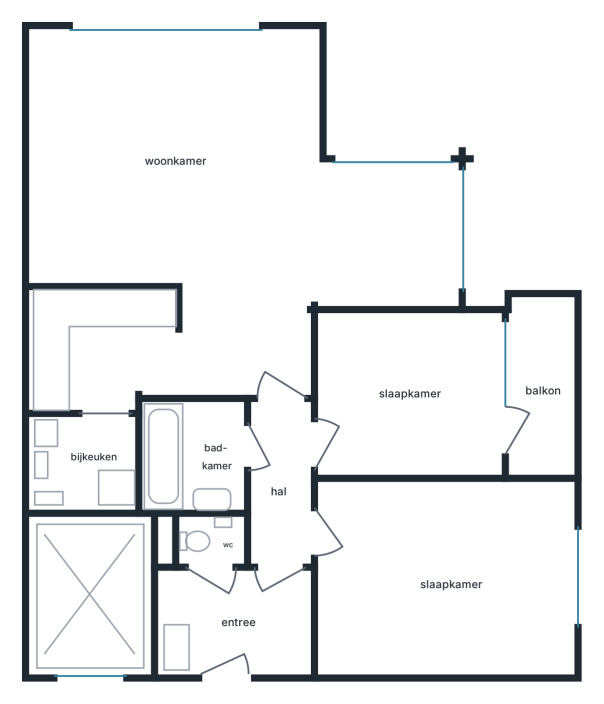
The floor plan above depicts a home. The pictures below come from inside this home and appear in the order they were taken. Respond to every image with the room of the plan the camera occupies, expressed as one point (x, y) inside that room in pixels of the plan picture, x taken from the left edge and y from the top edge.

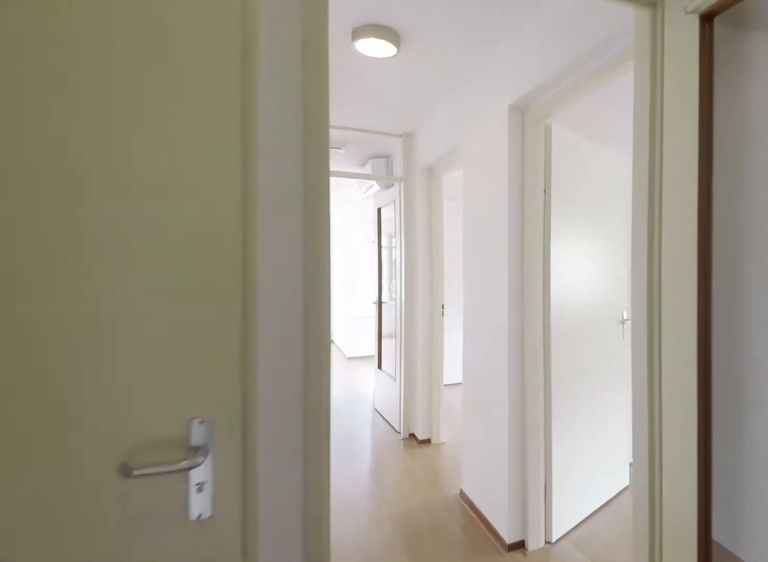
(259, 562)
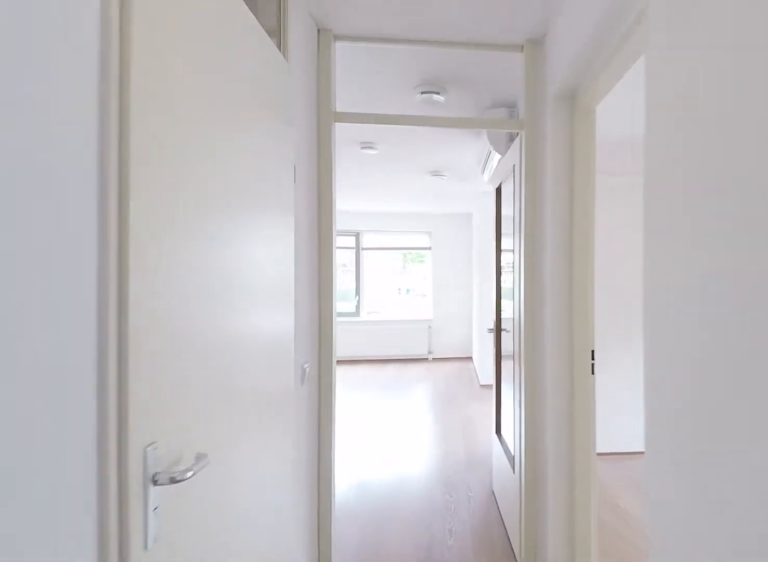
(259, 562)
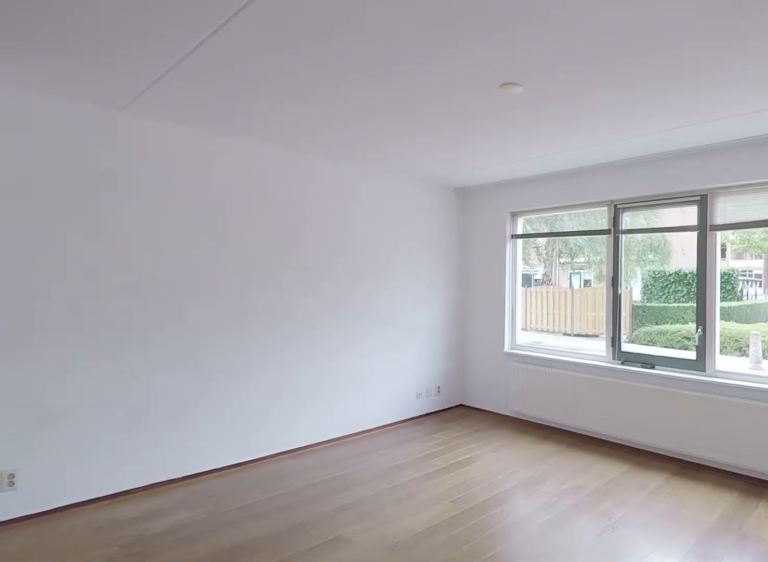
(166, 75)
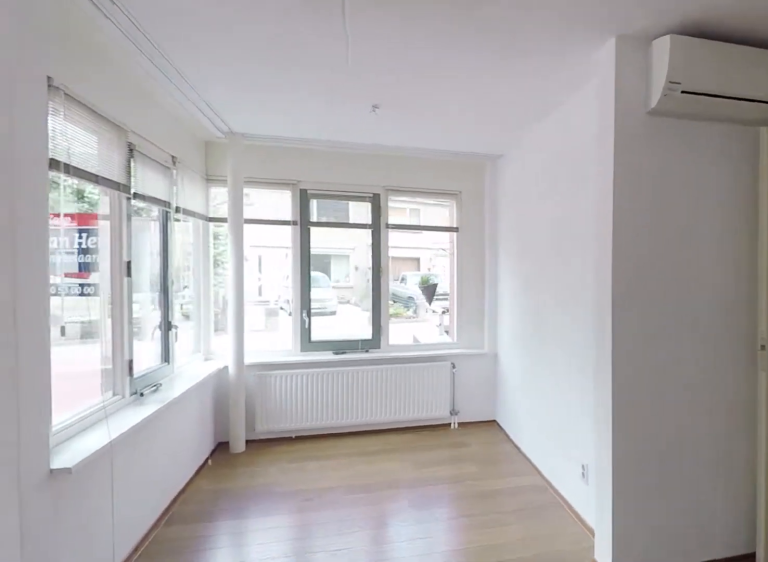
(223, 183)
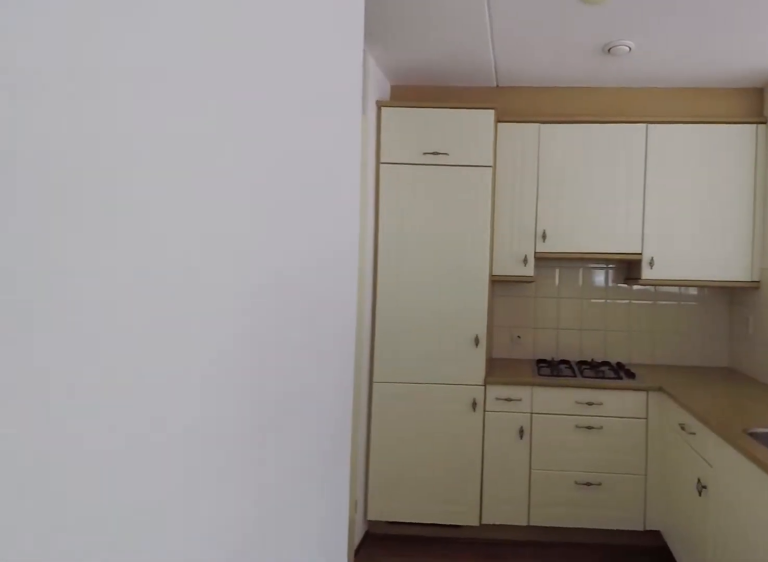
(225, 187)
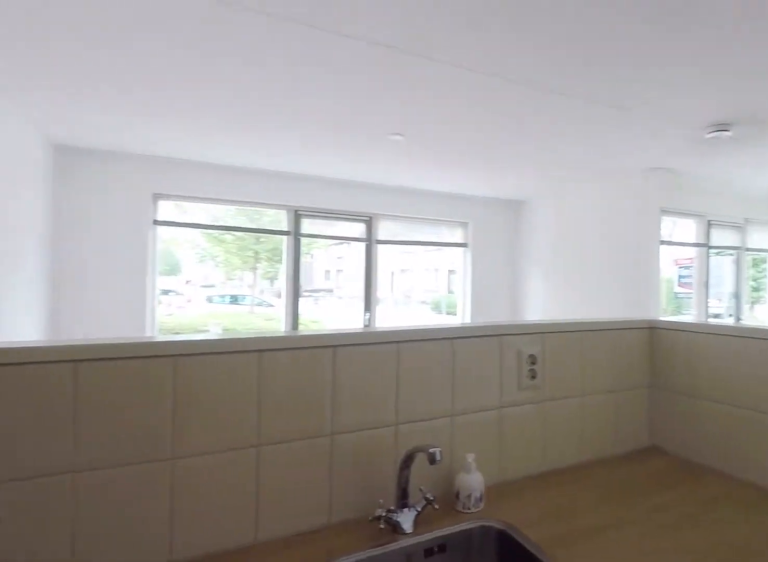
(82, 332)
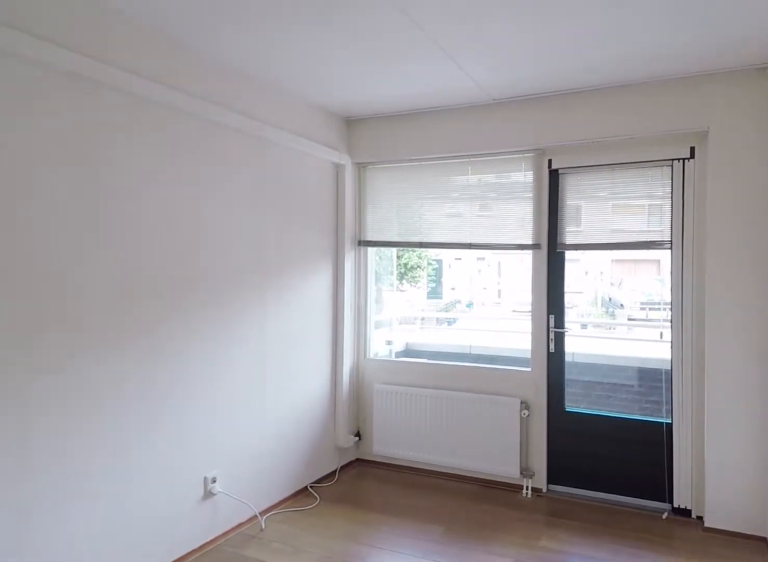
(408, 395)
